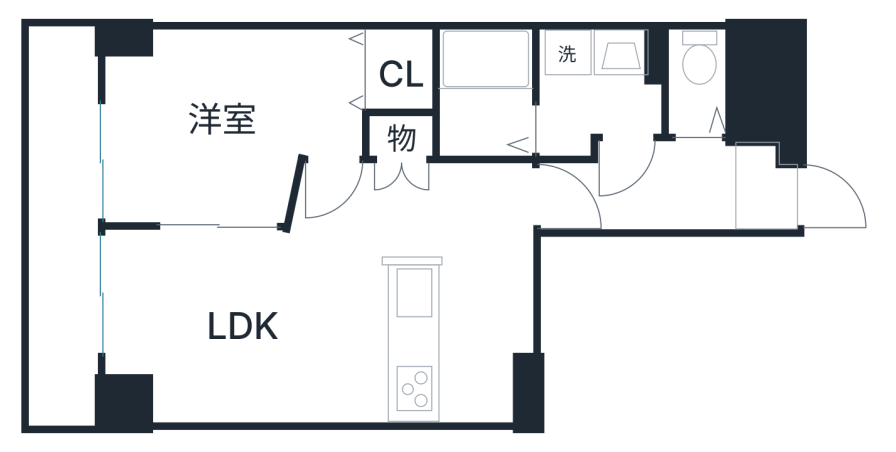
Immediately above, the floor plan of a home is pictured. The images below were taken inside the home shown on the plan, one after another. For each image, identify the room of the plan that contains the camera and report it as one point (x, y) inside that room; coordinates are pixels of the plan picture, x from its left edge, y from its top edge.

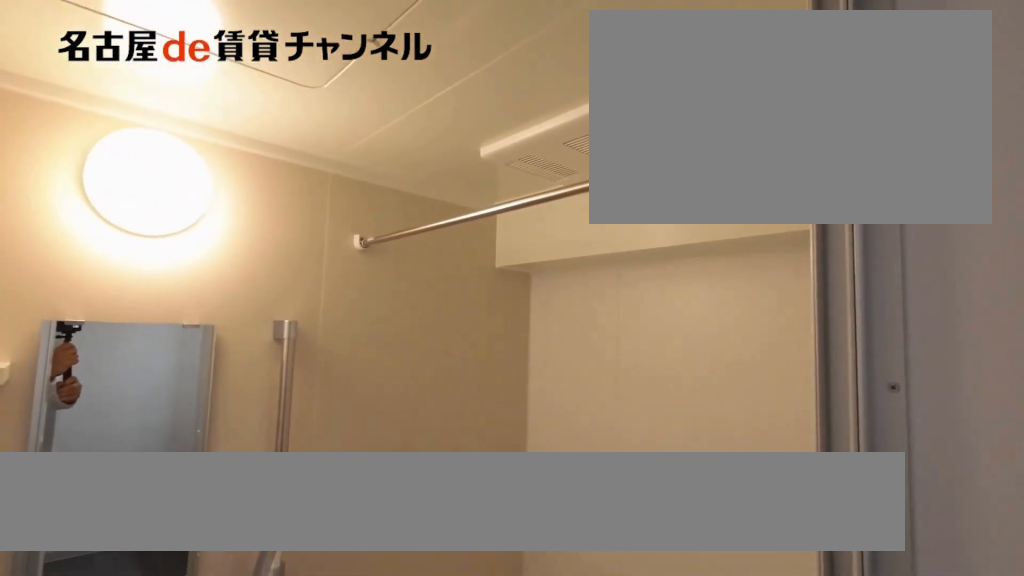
(482, 96)
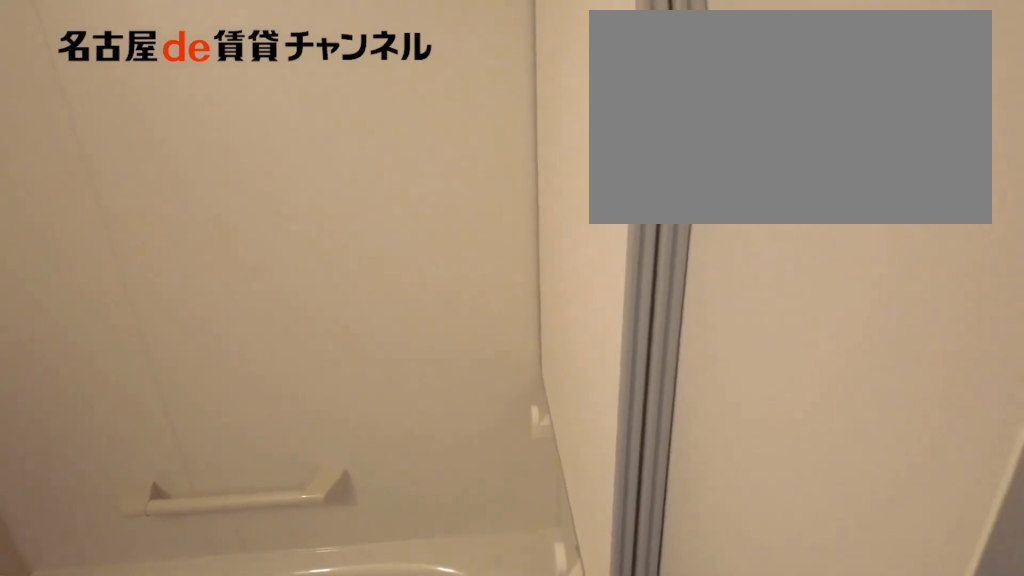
(482, 96)
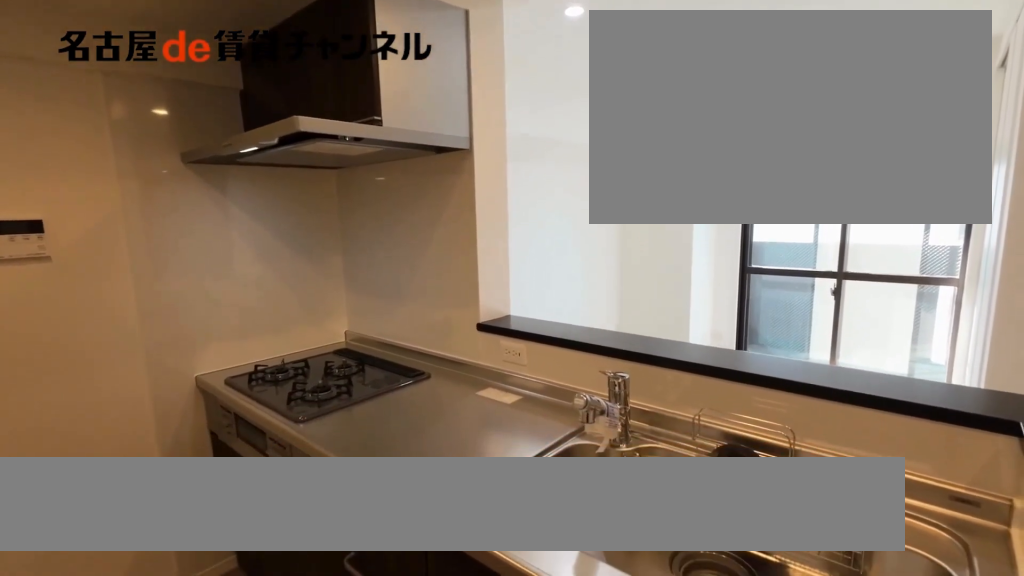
(459, 345)
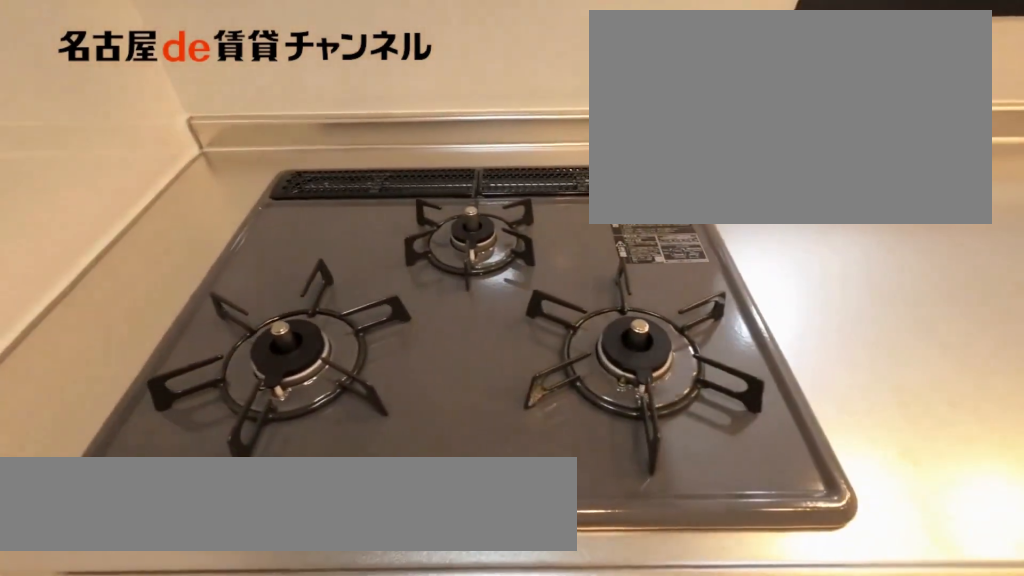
(459, 345)
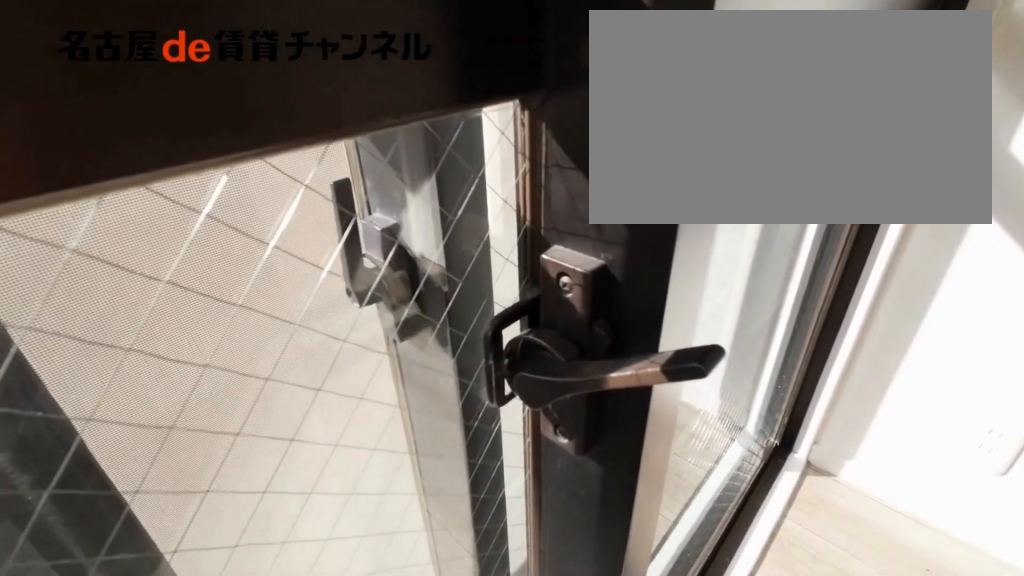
(240, 327)
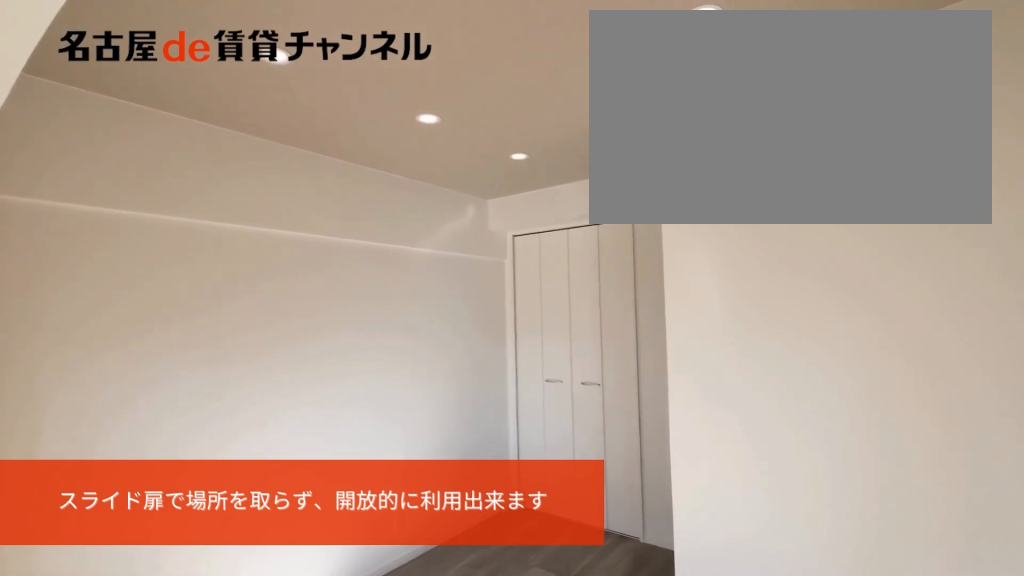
(223, 119)
